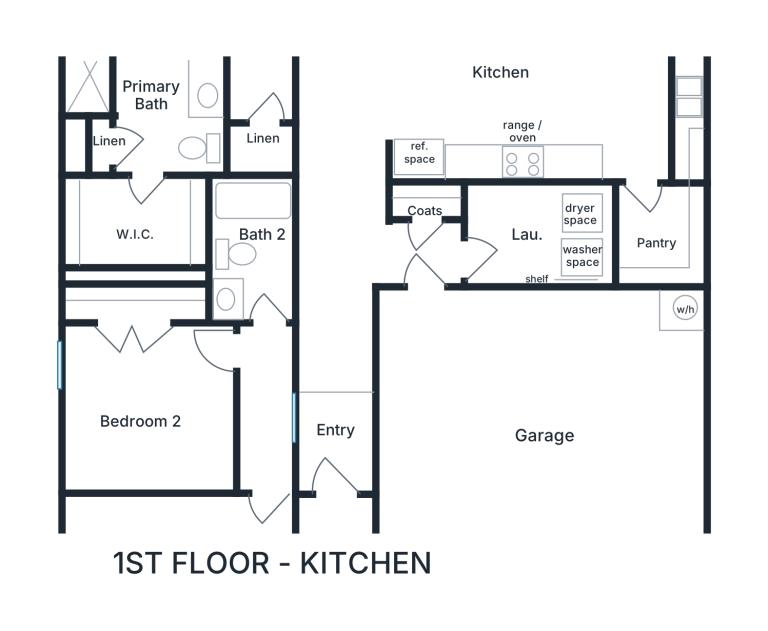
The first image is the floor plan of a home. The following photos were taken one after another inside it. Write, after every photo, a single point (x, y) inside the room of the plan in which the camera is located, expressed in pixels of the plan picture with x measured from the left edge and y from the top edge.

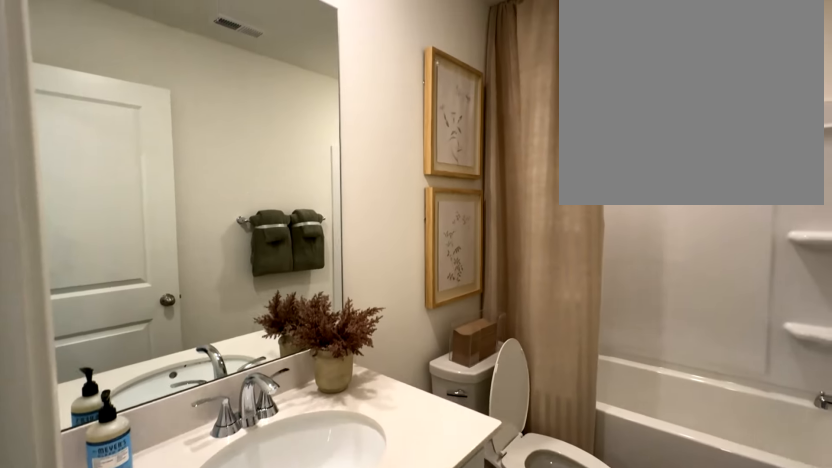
(253, 247)
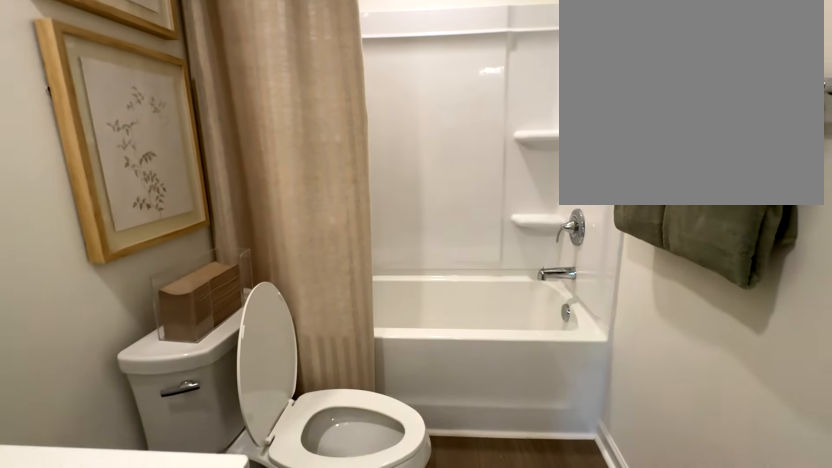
(253, 247)
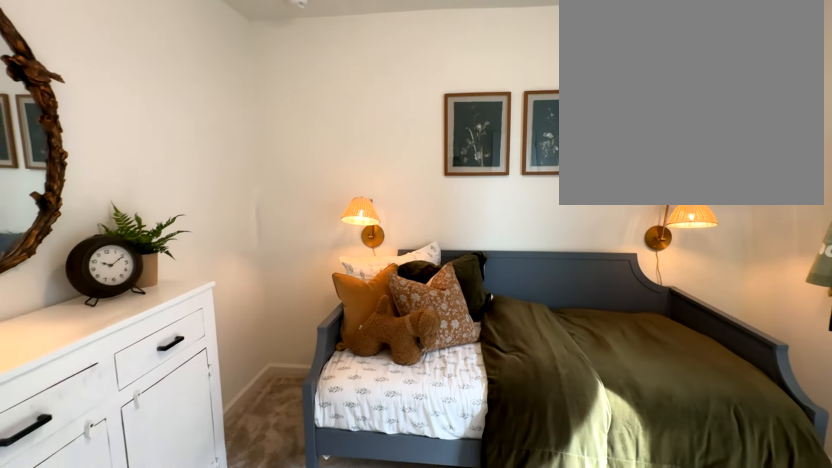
(148, 406)
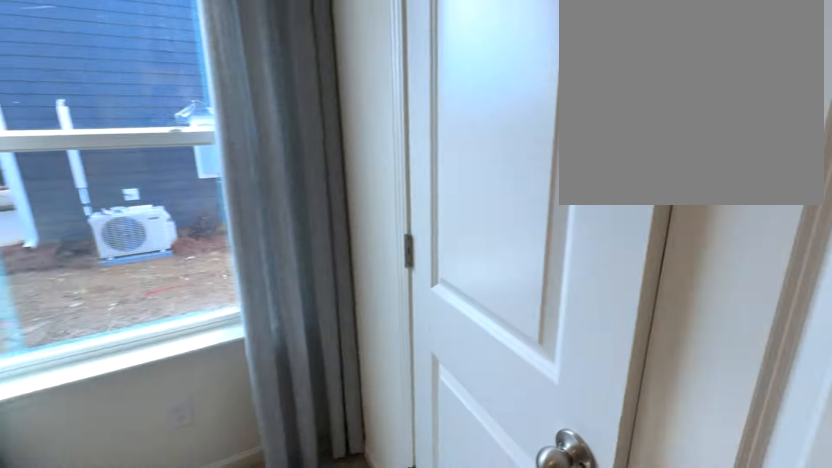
(148, 406)
